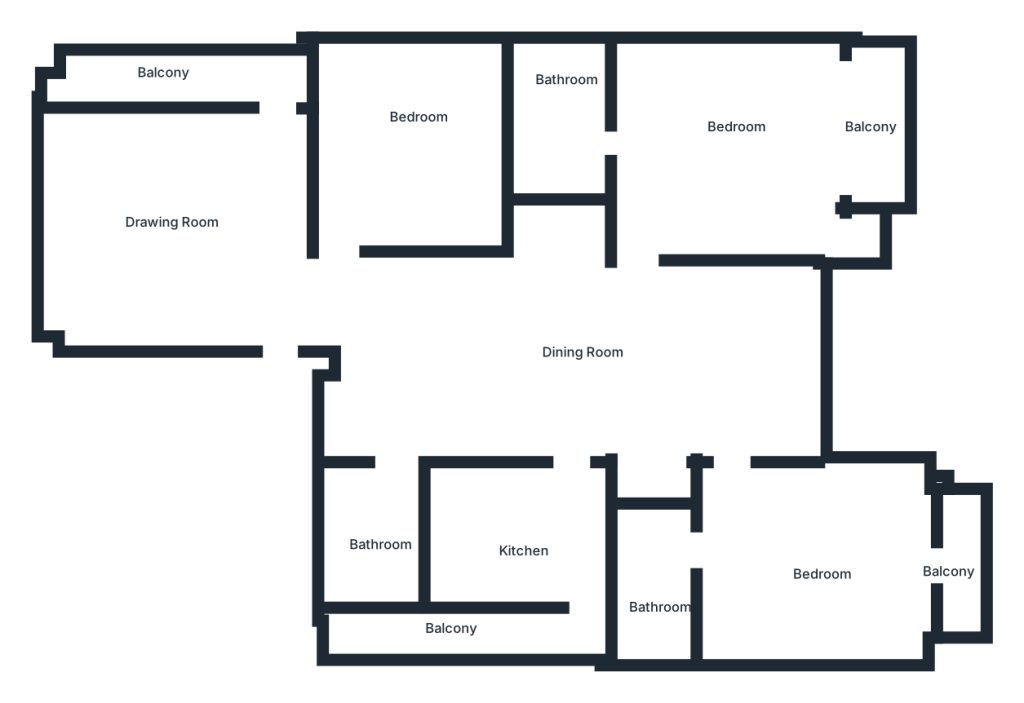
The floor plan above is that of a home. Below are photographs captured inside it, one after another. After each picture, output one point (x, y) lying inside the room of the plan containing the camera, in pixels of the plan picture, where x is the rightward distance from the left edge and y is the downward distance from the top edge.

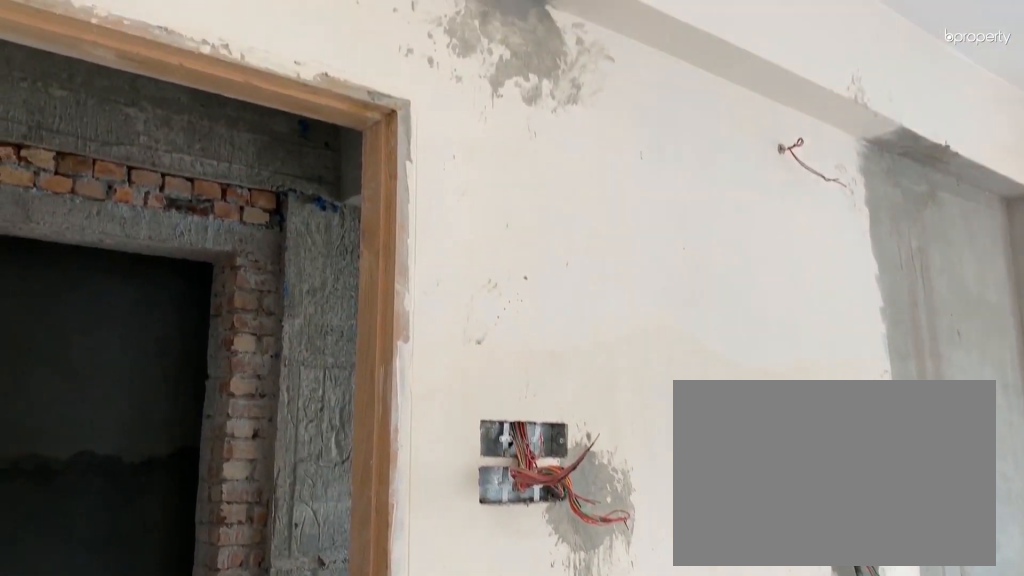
(213, 214)
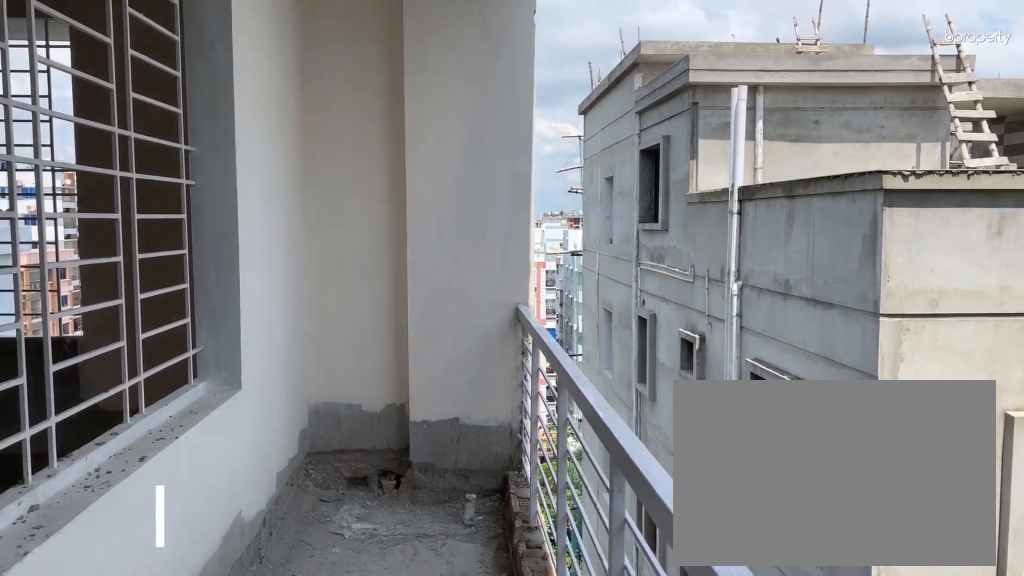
(211, 76)
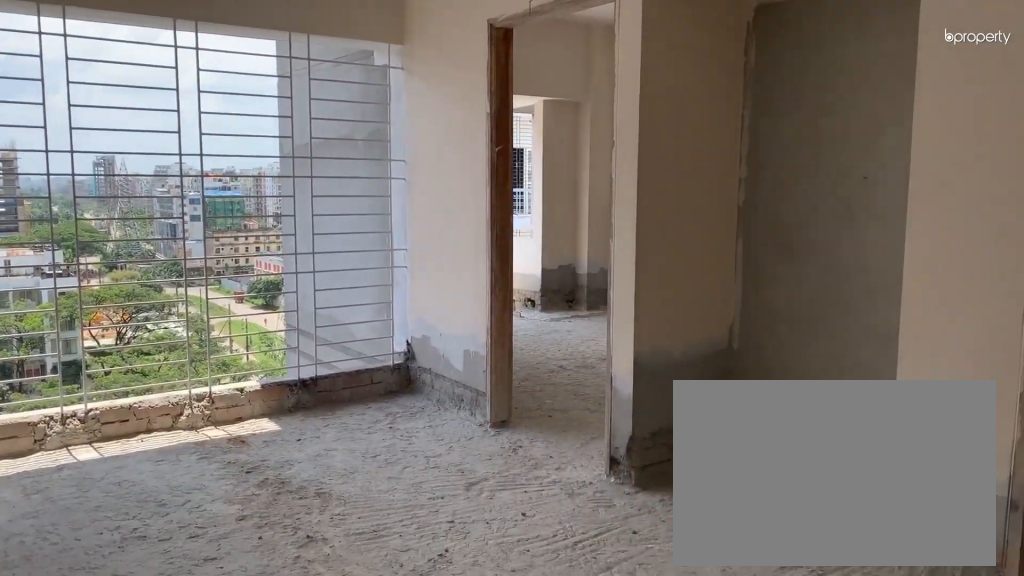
(507, 366)
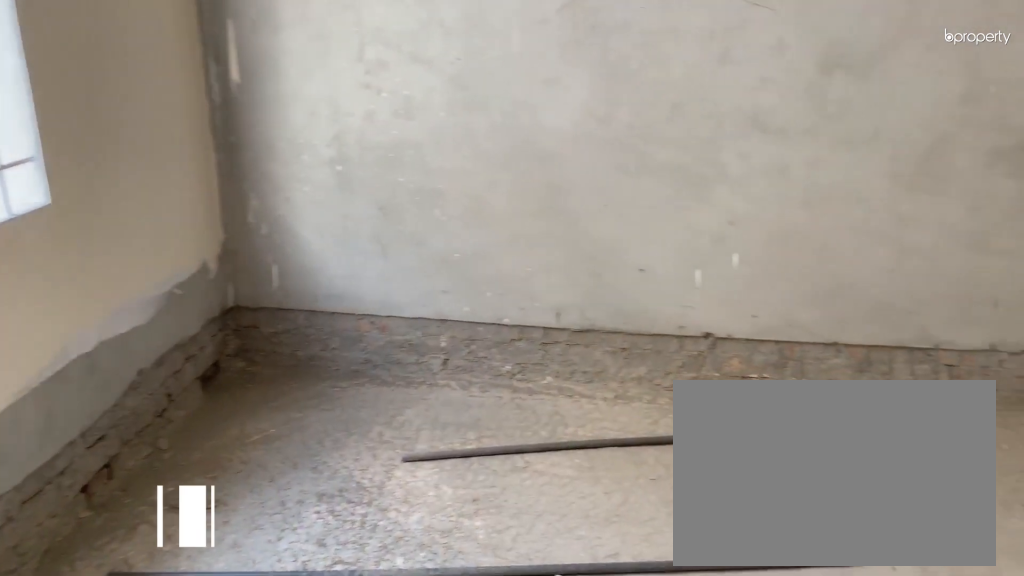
(417, 142)
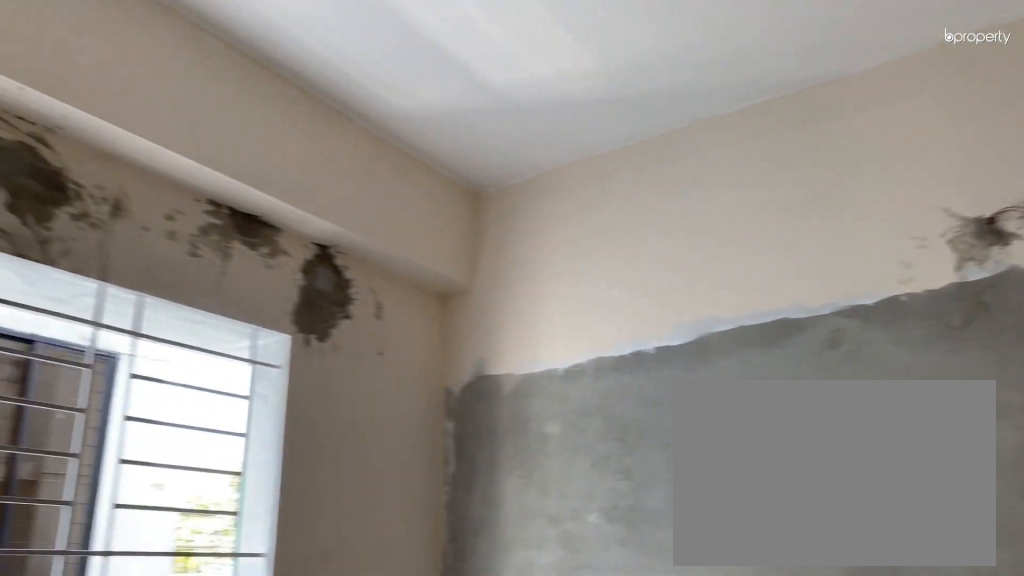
(417, 142)
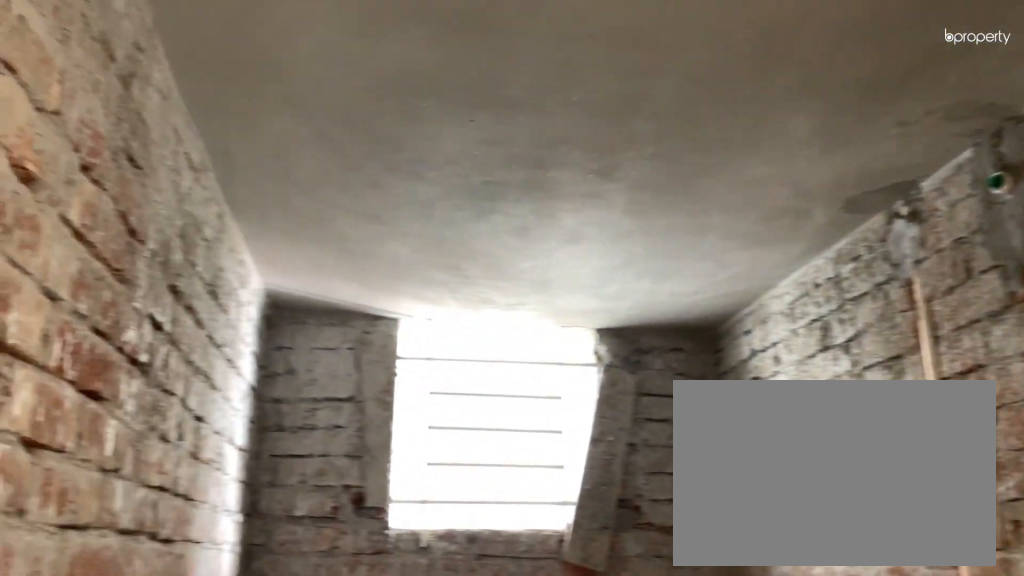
(384, 530)
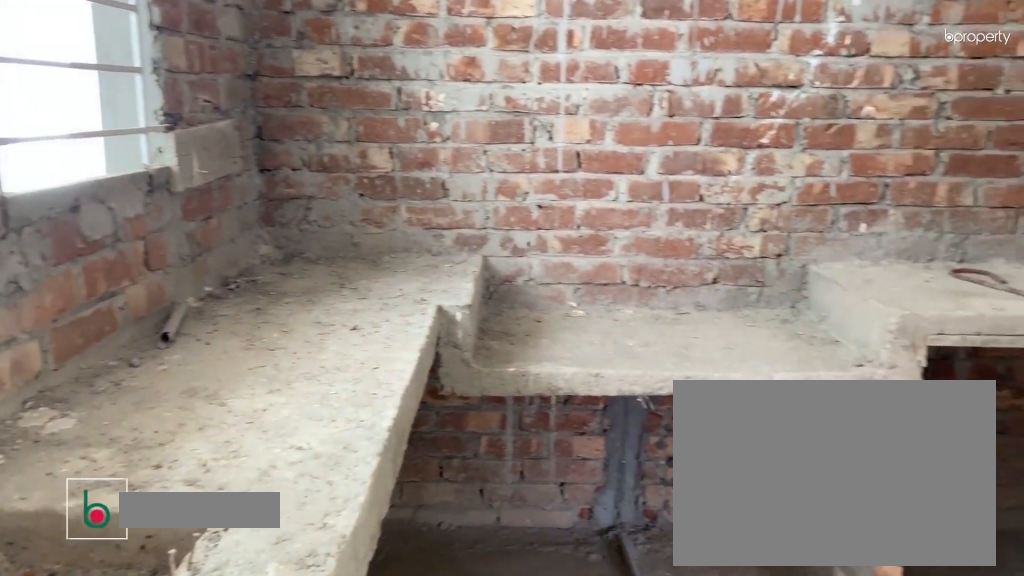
(521, 535)
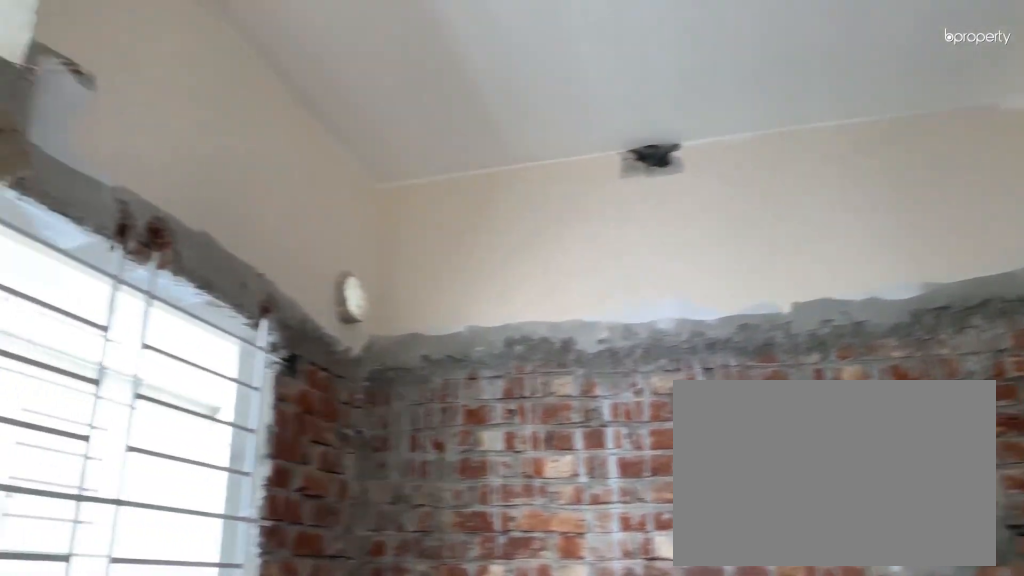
(521, 535)
